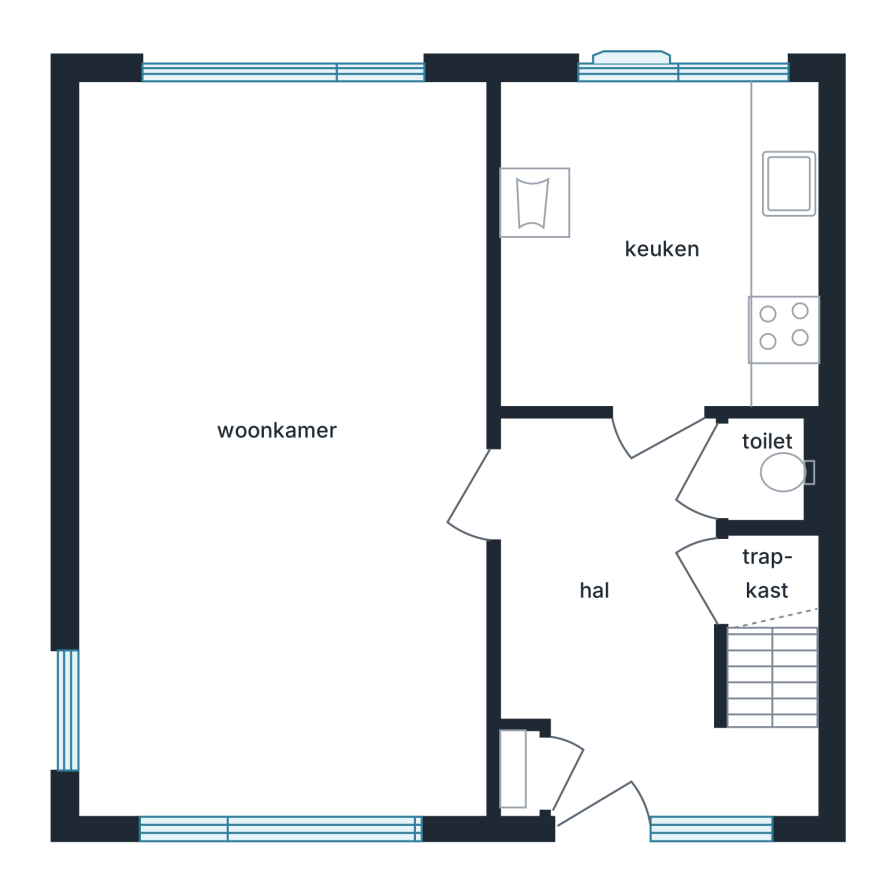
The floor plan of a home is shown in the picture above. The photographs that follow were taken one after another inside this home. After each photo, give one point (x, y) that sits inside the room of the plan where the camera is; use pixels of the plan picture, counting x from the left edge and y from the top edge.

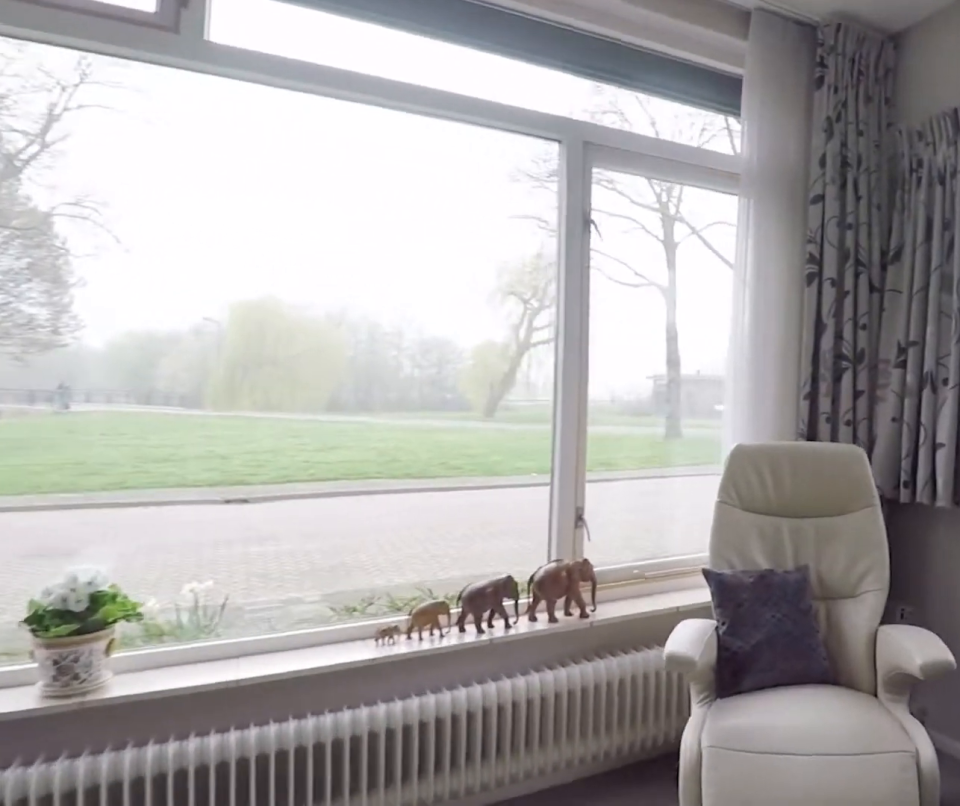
(194, 384)
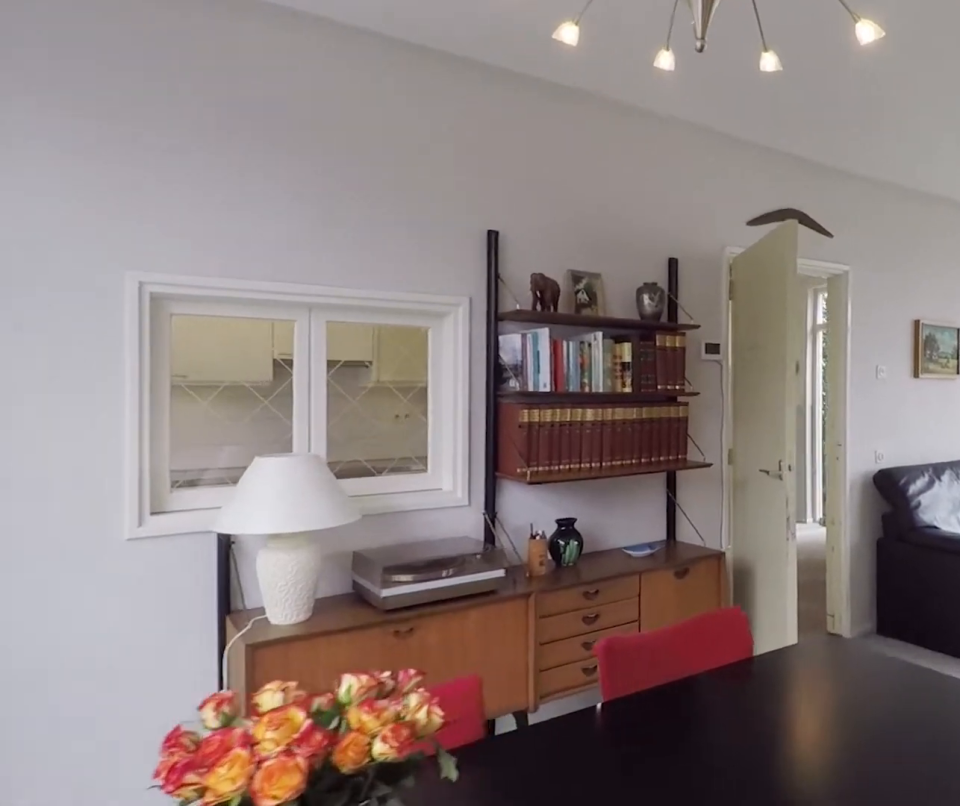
(194, 384)
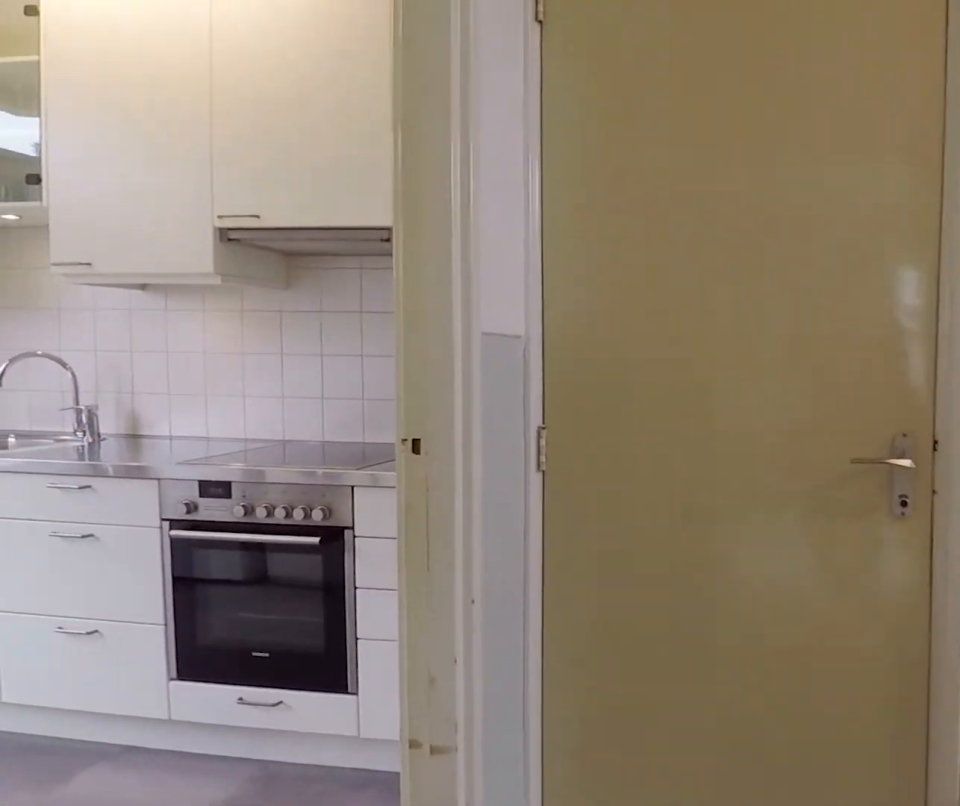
(628, 626)
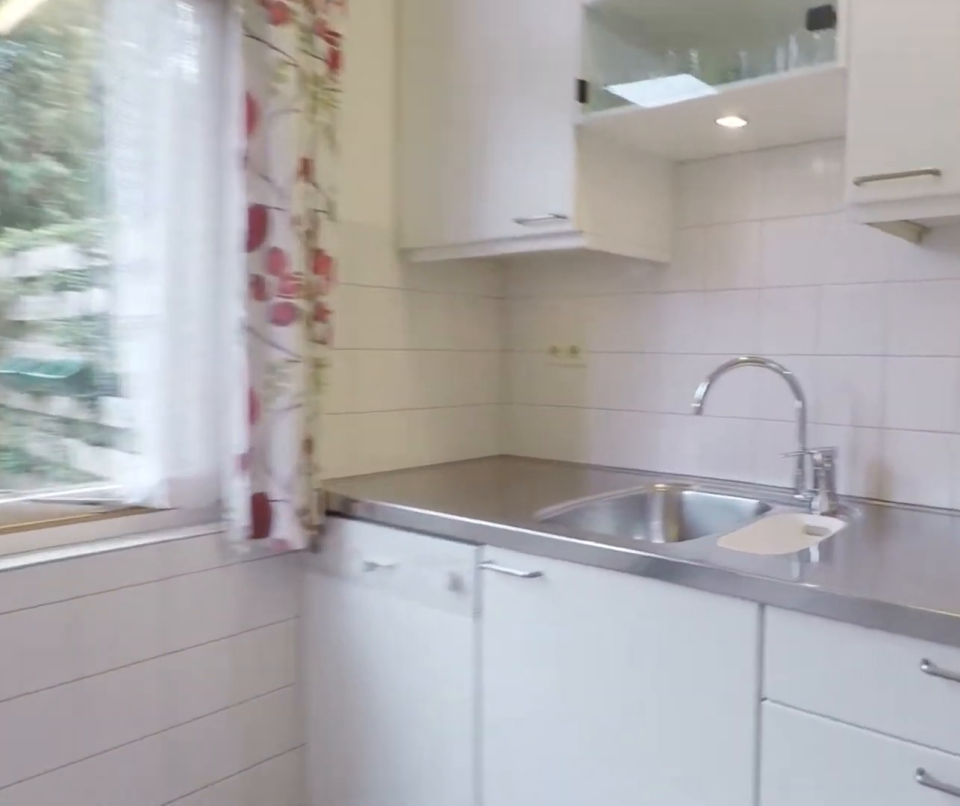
(661, 241)
